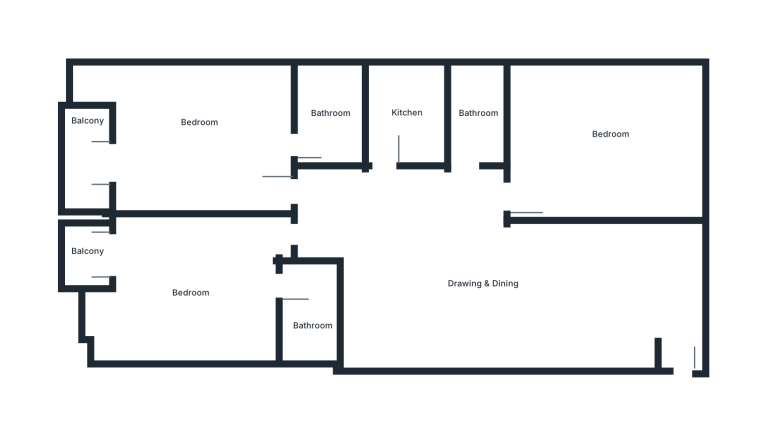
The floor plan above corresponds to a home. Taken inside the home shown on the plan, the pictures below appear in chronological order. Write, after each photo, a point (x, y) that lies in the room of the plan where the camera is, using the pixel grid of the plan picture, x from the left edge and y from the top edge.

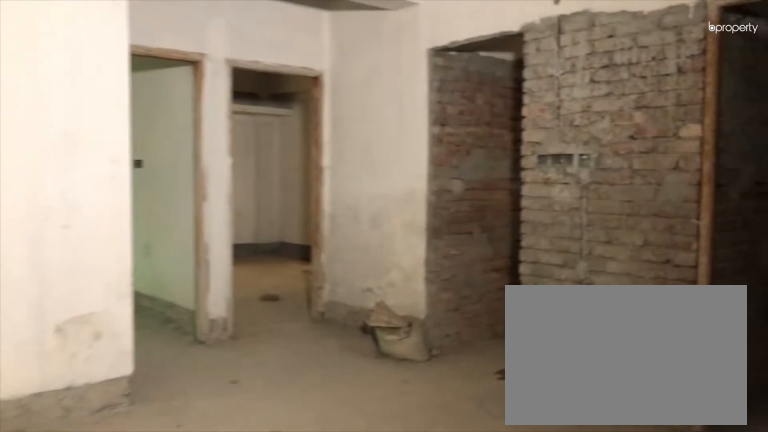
(431, 272)
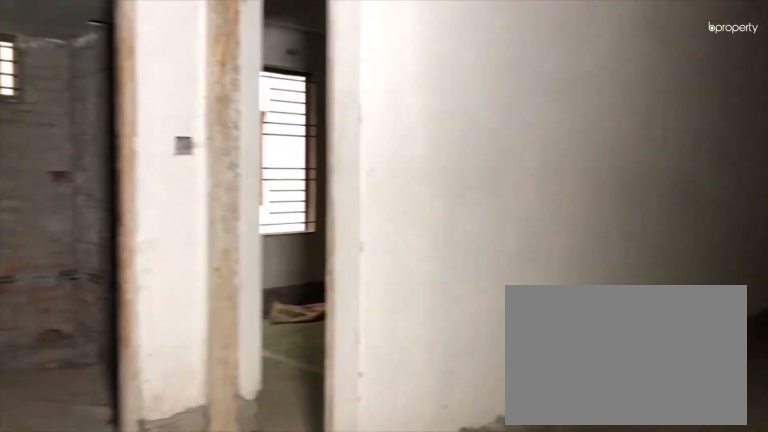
(431, 272)
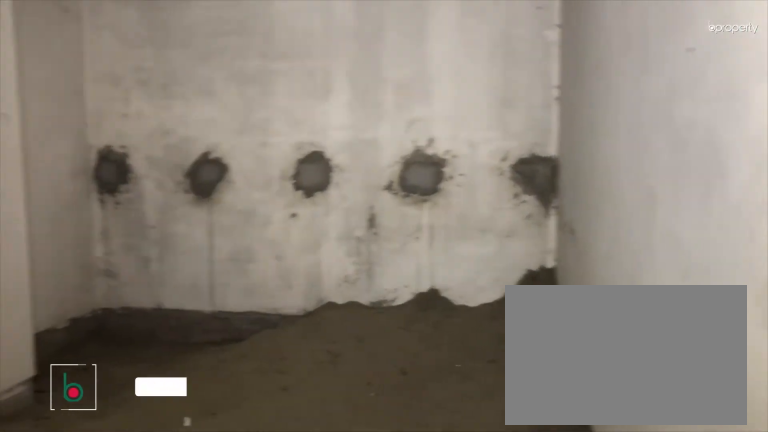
(612, 141)
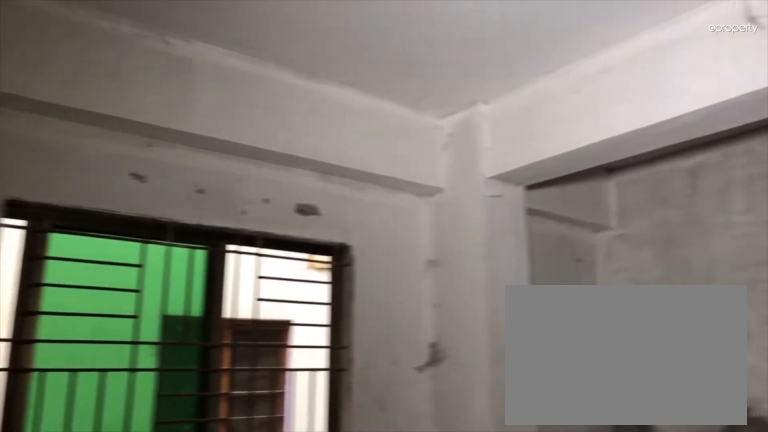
(612, 141)
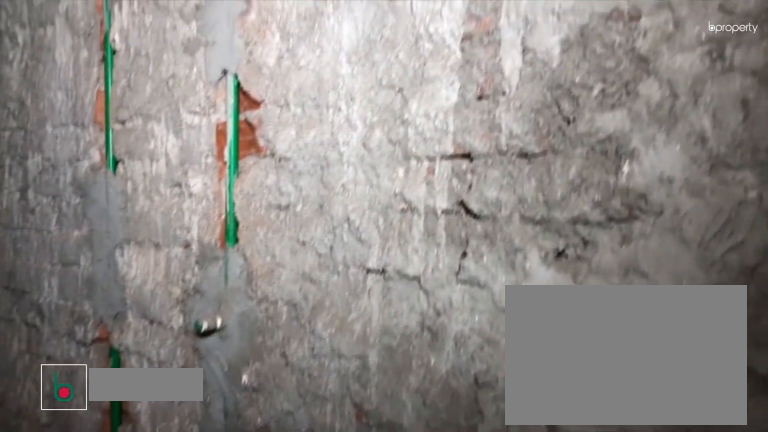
(479, 113)
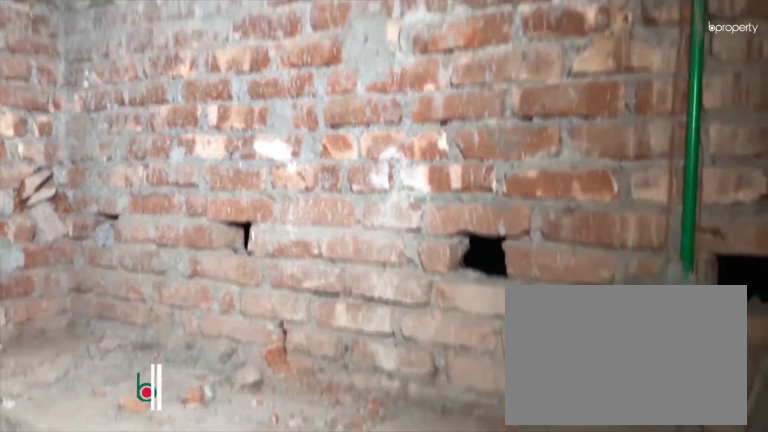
(402, 110)
